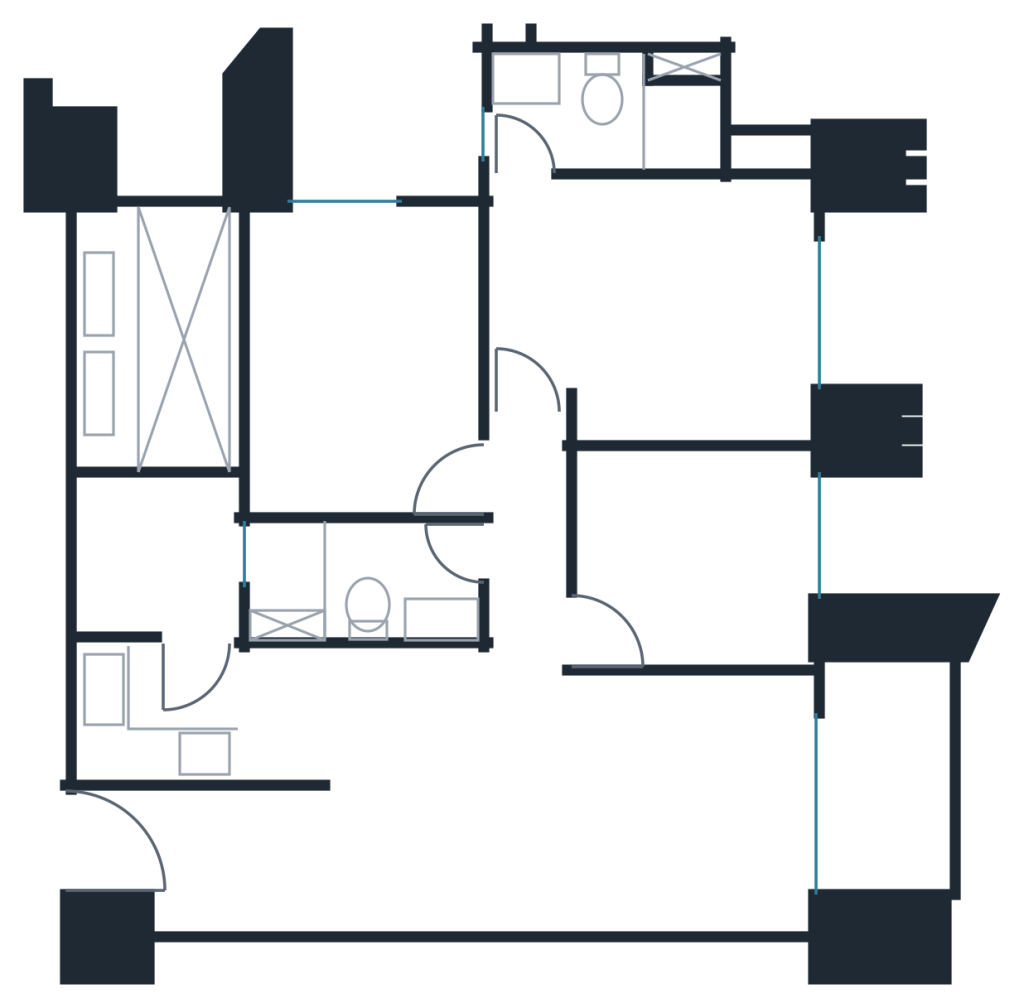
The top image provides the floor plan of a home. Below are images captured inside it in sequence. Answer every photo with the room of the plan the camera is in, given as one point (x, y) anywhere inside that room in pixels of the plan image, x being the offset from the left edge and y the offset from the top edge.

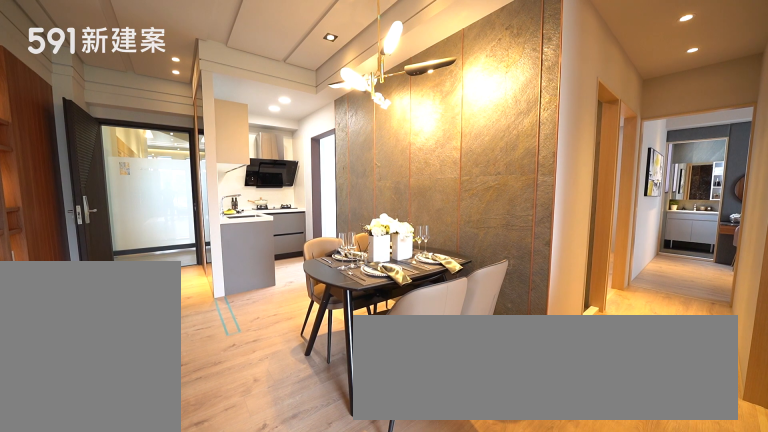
(401, 758)
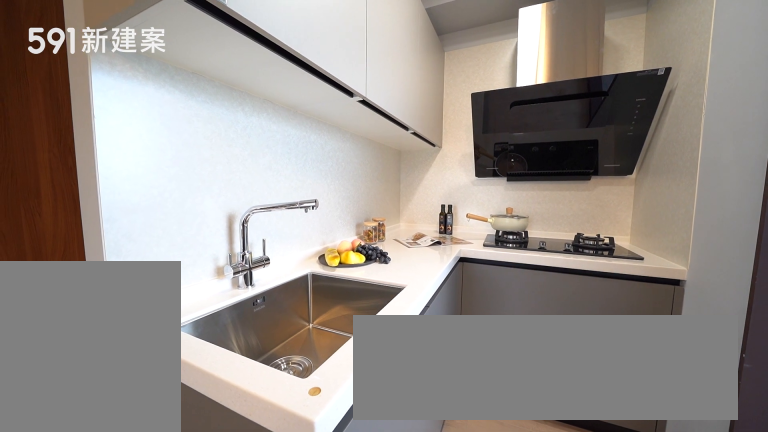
(206, 716)
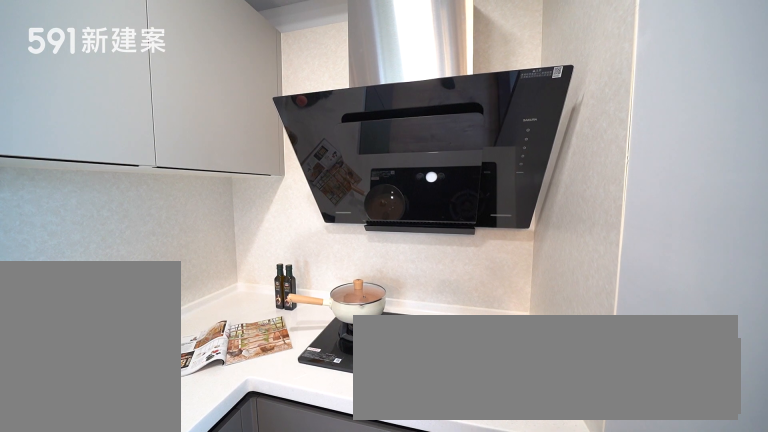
(206, 716)
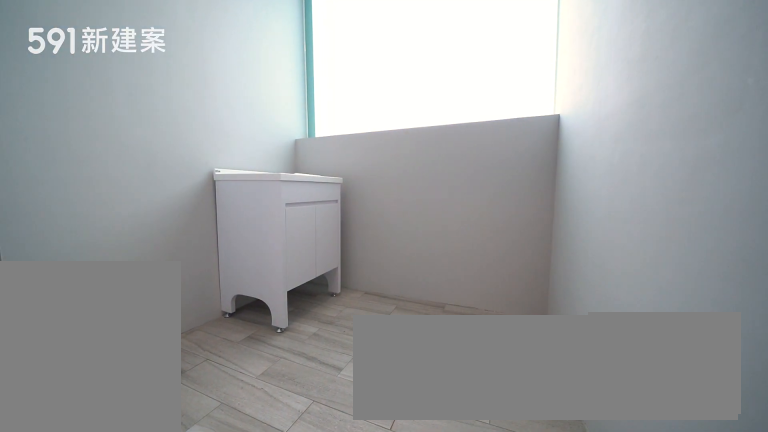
(151, 558)
